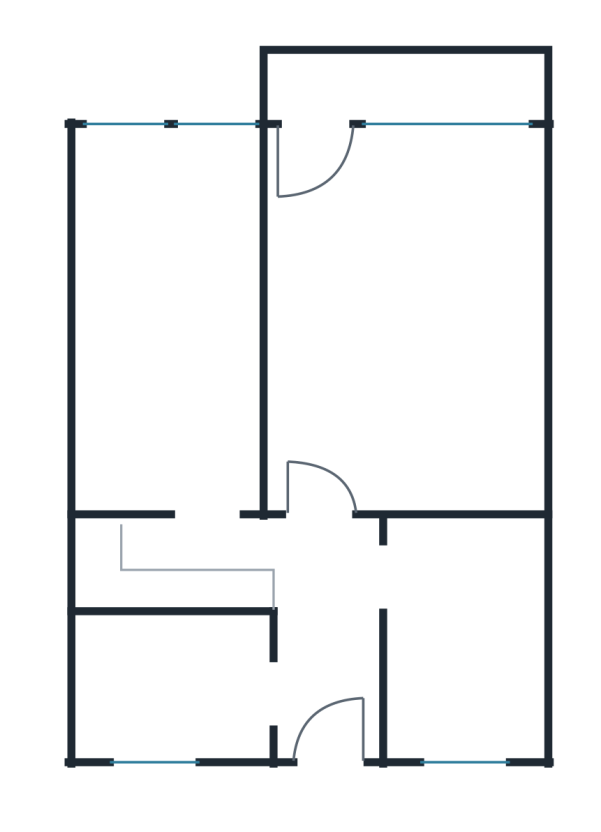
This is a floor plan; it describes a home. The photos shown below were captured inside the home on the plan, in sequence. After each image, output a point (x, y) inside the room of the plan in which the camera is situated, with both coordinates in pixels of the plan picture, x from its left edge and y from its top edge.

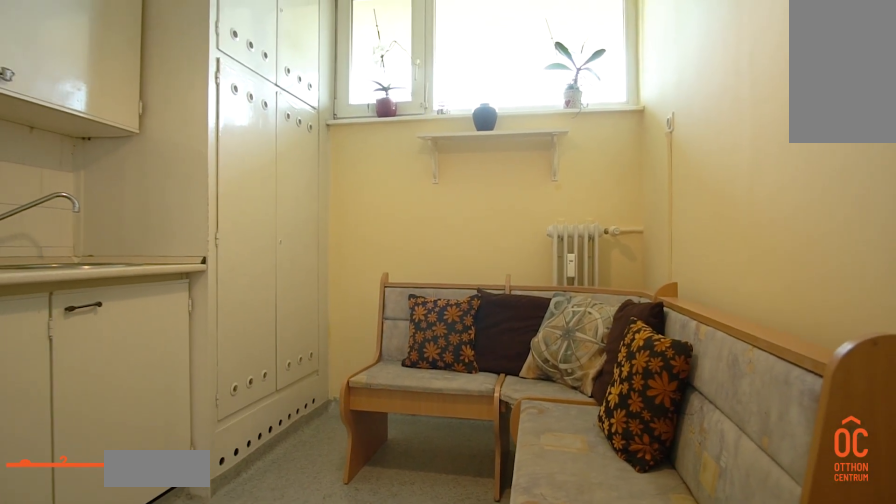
(470, 646)
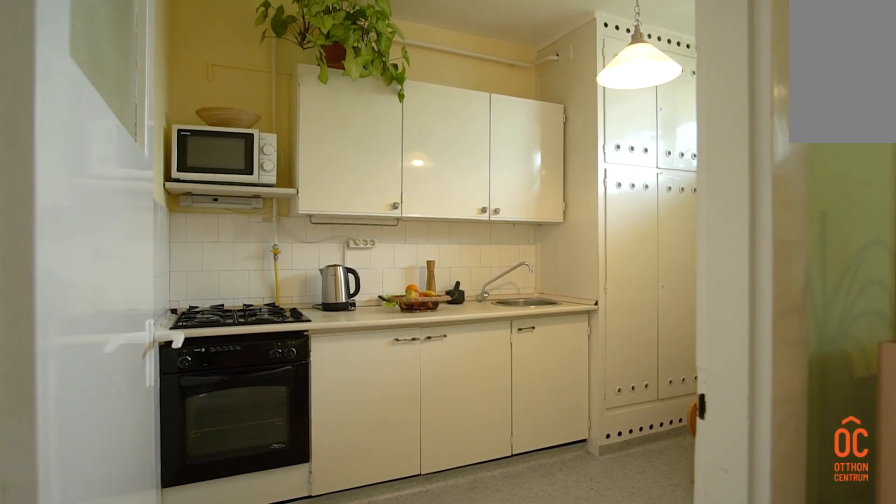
(470, 646)
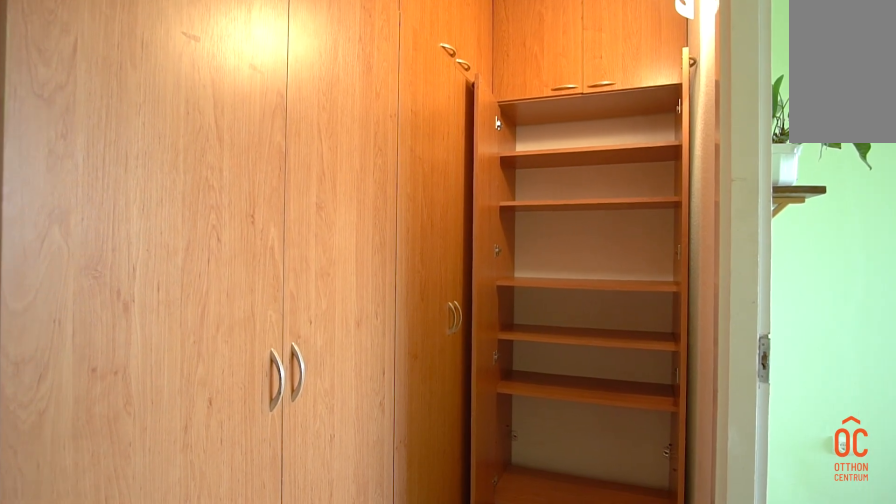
(168, 564)
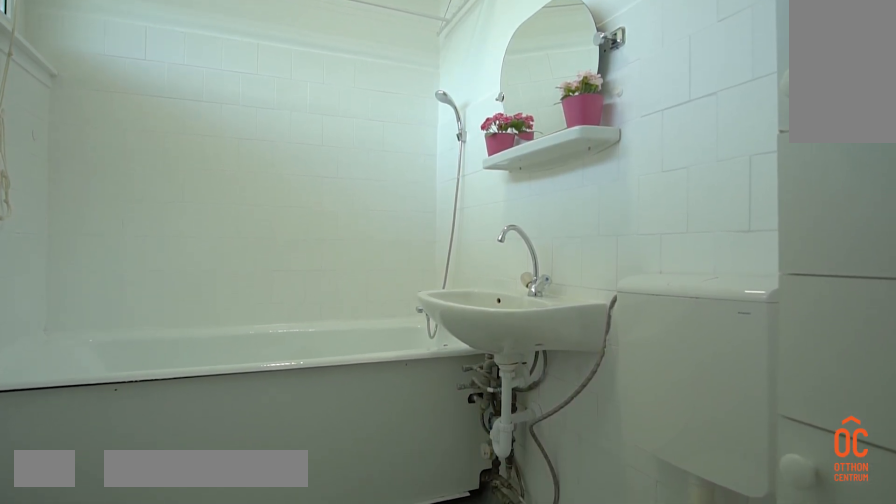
(173, 683)
